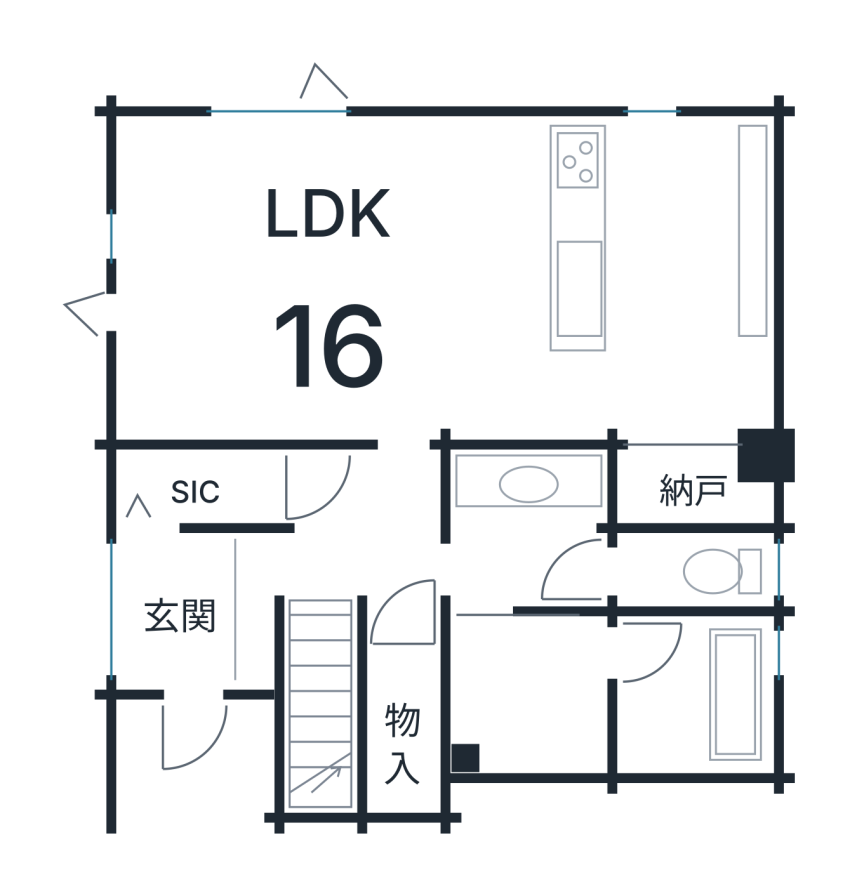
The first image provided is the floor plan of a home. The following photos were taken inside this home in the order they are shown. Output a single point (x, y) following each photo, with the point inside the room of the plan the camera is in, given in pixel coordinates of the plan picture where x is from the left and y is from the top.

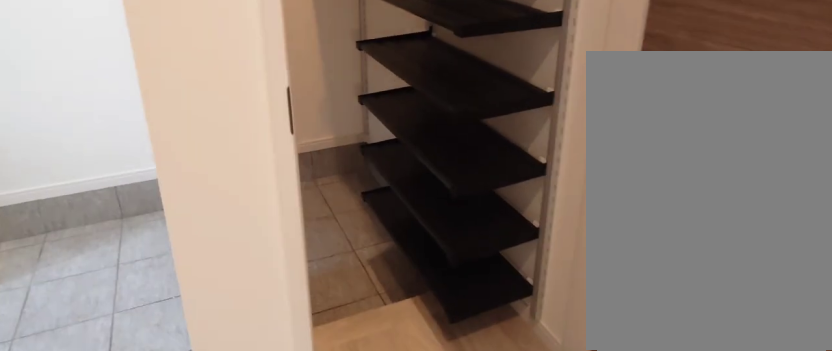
(188, 588)
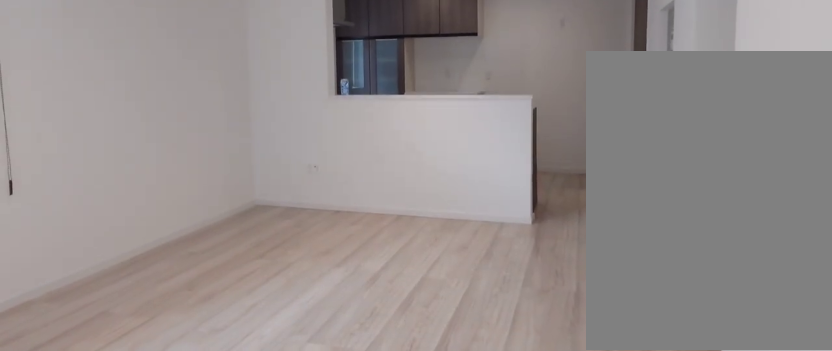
(337, 283)
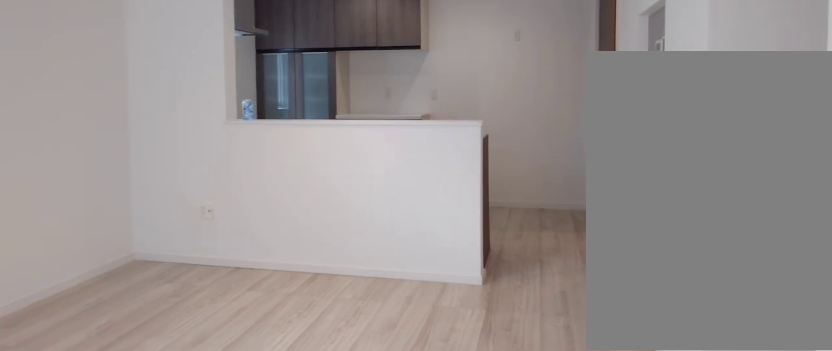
(337, 283)
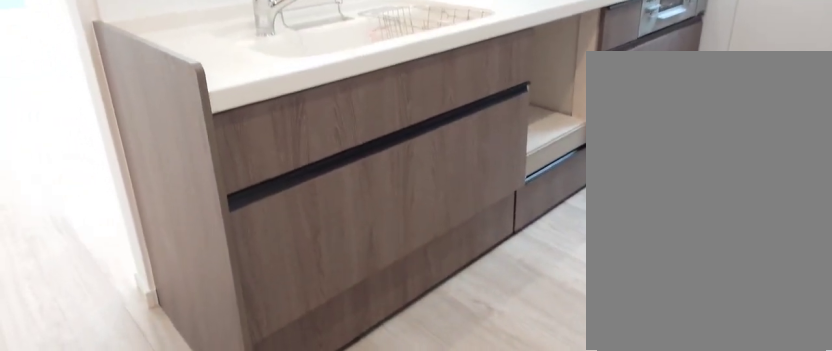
(682, 291)
